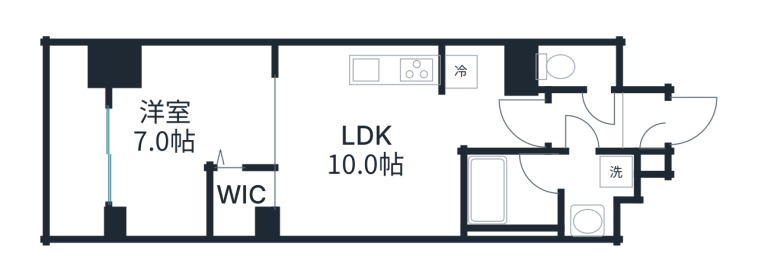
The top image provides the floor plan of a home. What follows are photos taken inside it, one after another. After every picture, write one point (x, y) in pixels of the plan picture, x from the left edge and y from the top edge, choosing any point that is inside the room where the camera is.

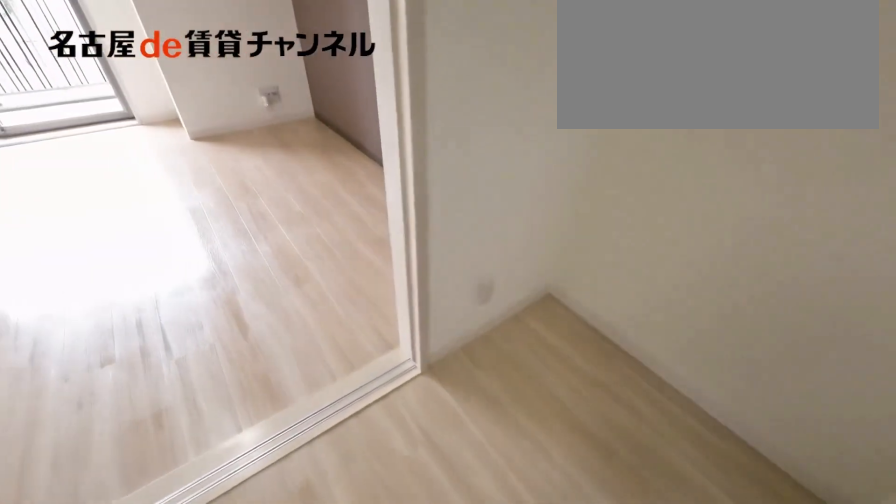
(368, 140)
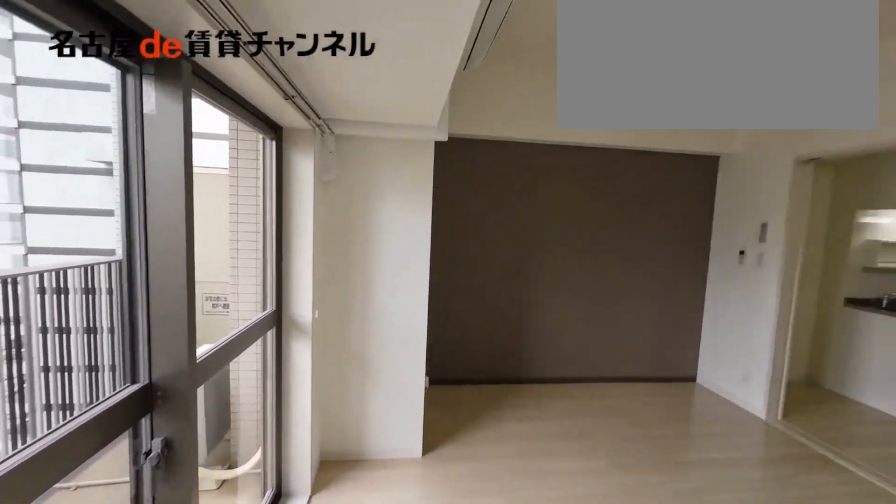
(190, 140)
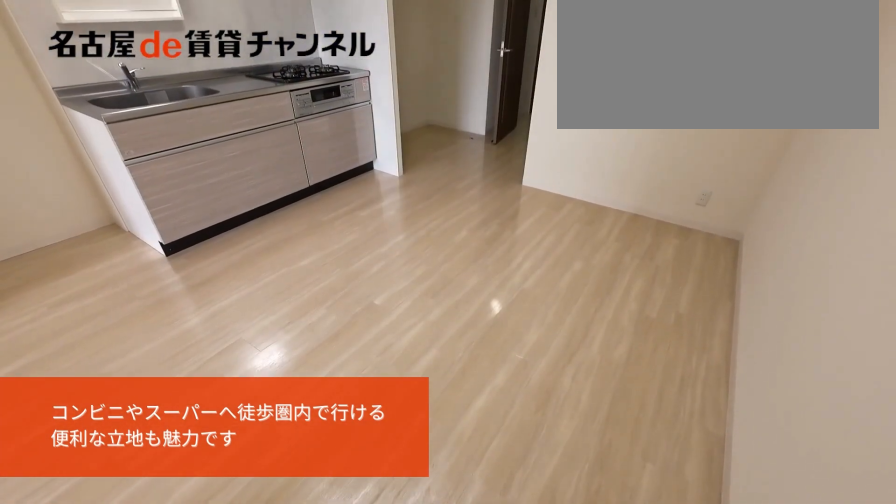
(368, 140)
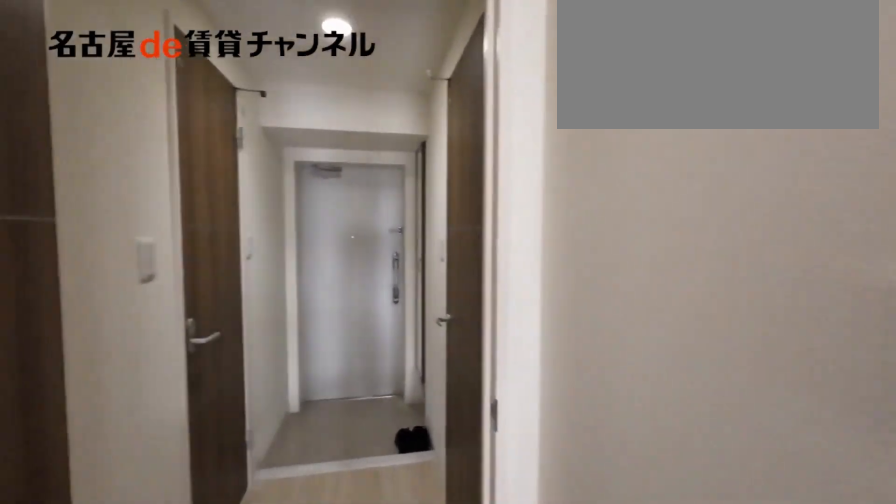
(368, 140)
